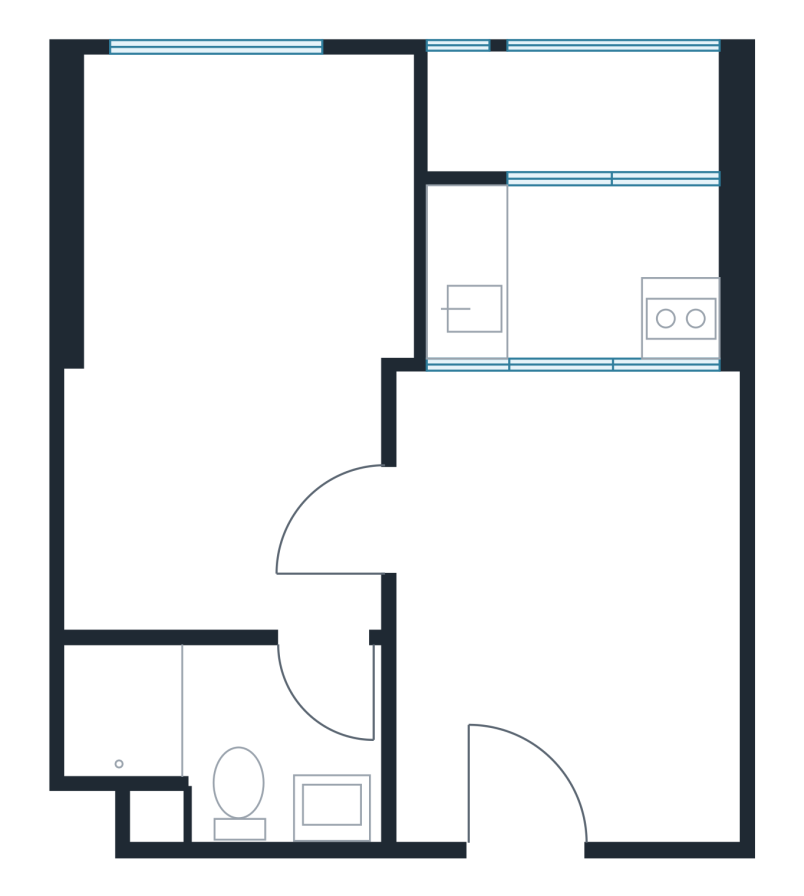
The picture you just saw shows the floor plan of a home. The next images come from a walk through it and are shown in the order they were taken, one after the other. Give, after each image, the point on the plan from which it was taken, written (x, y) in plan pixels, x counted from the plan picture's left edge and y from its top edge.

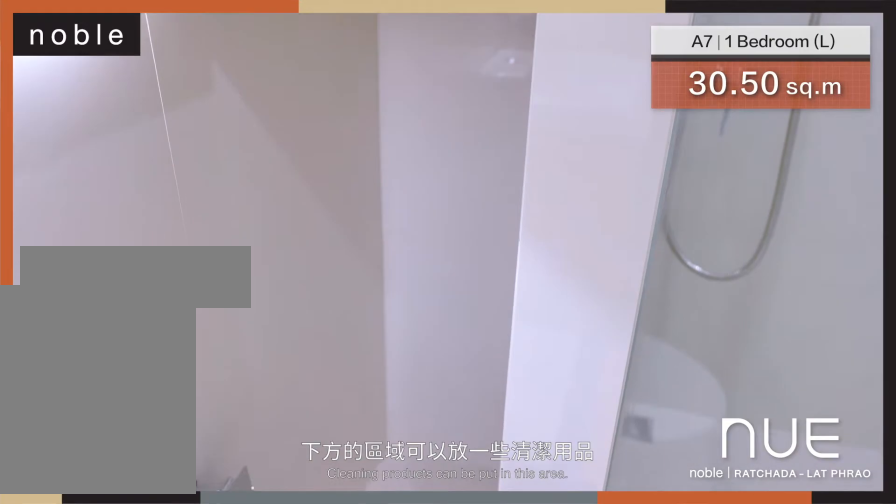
(344, 637)
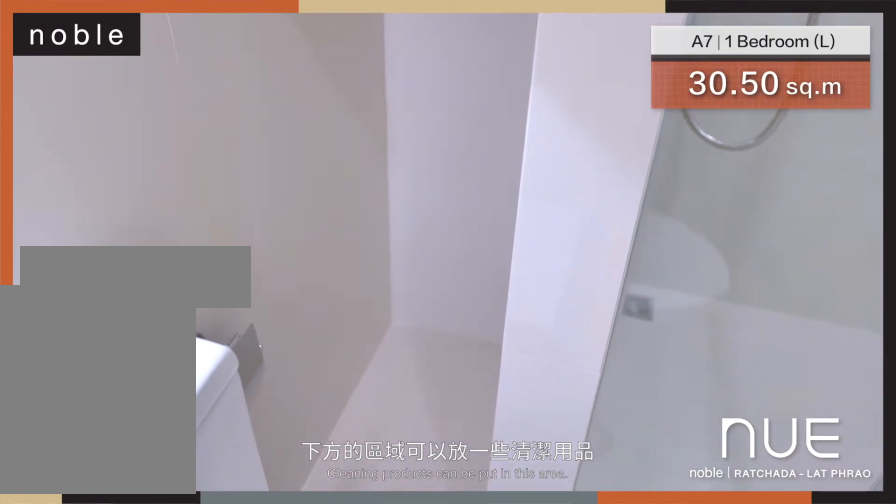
(344, 638)
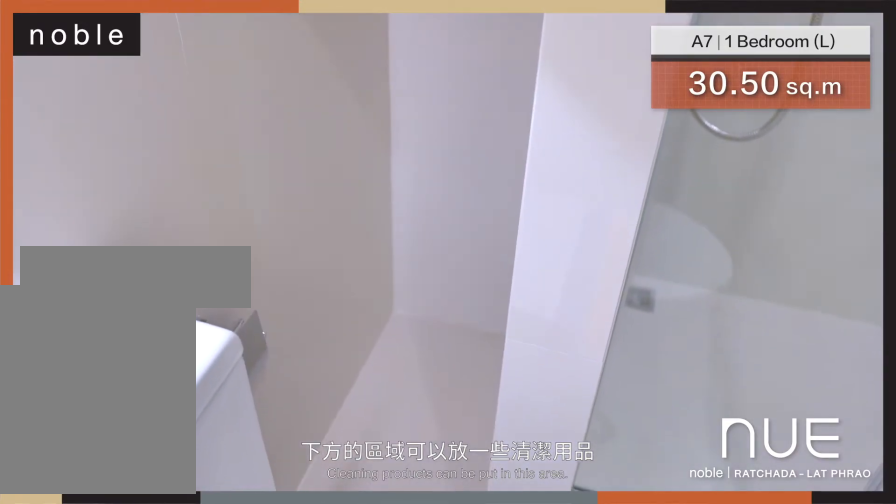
(343, 638)
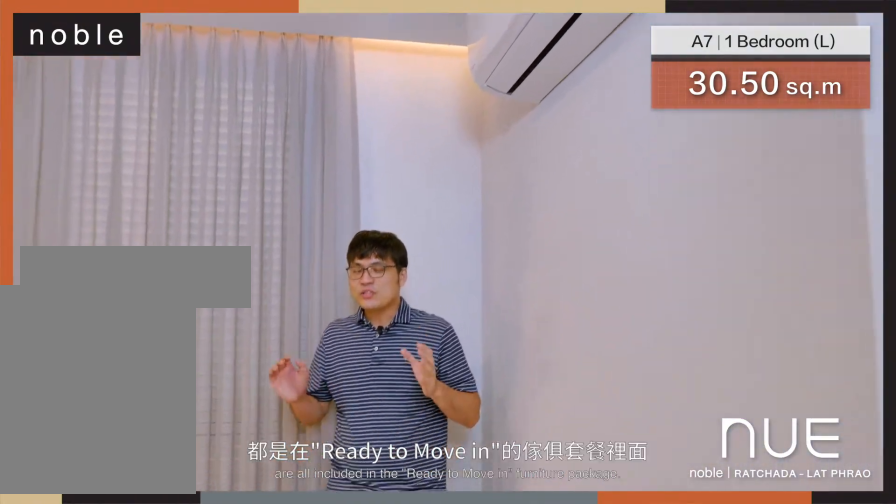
(328, 442)
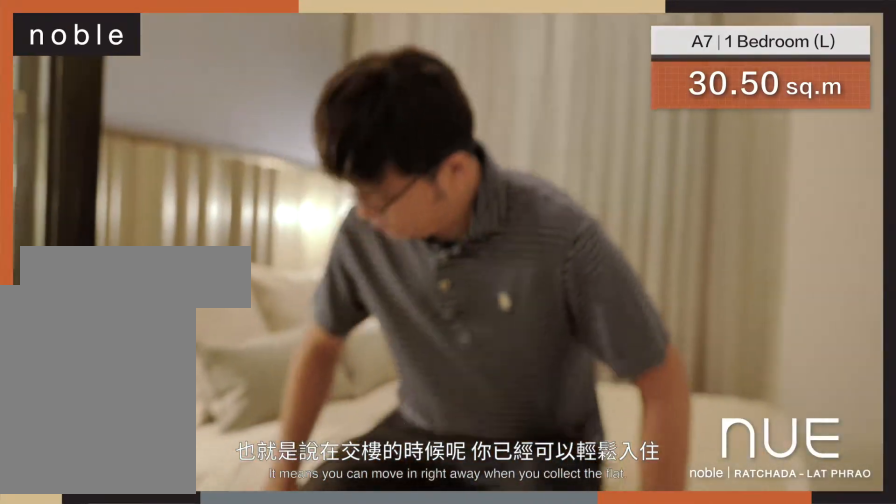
(333, 461)
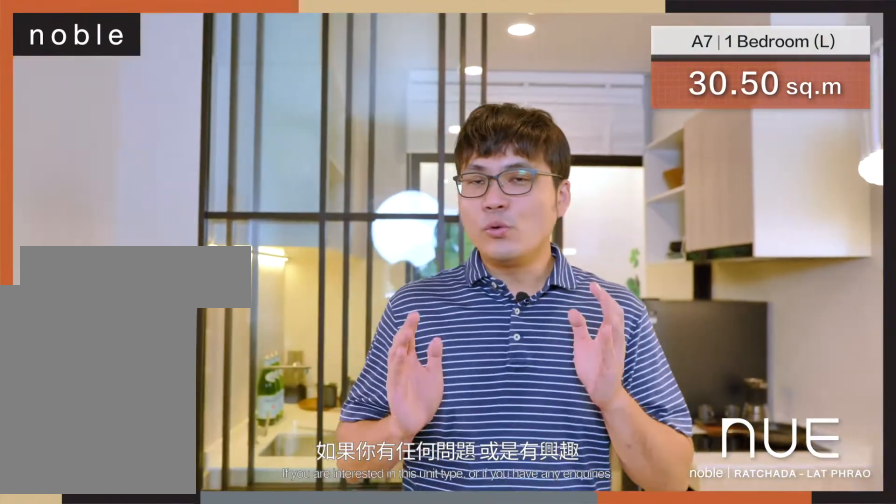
(503, 526)
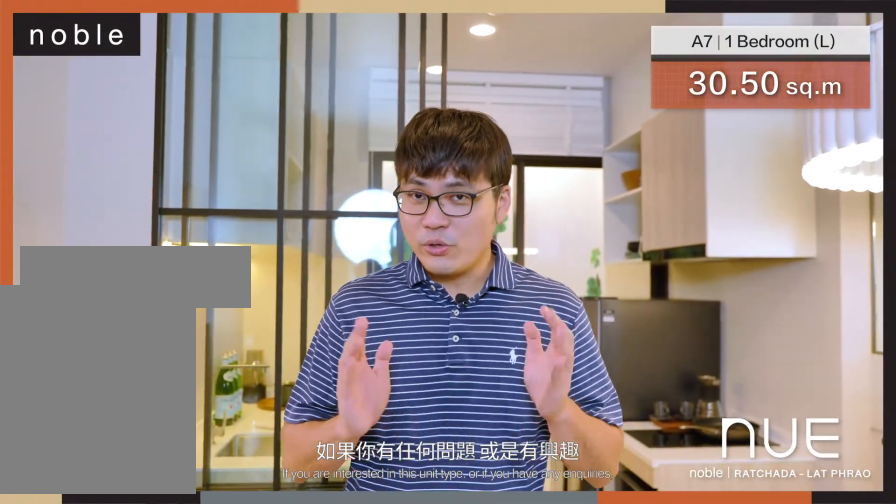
(500, 528)
